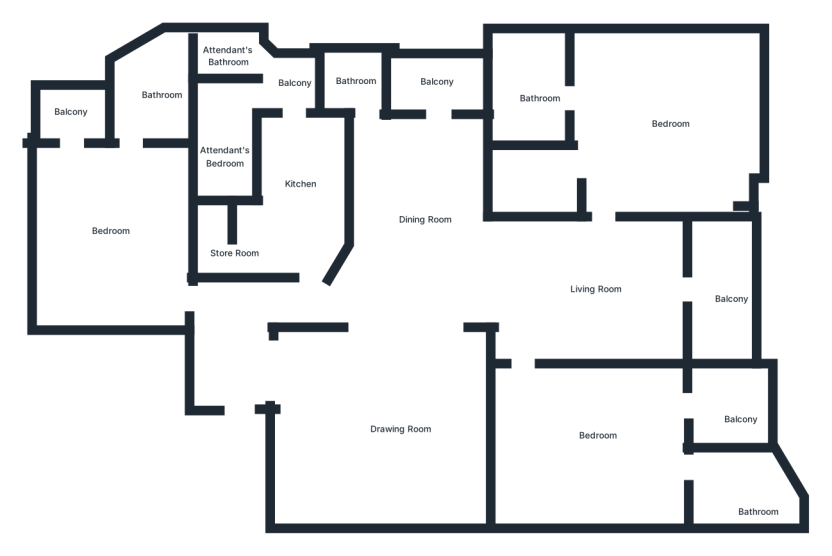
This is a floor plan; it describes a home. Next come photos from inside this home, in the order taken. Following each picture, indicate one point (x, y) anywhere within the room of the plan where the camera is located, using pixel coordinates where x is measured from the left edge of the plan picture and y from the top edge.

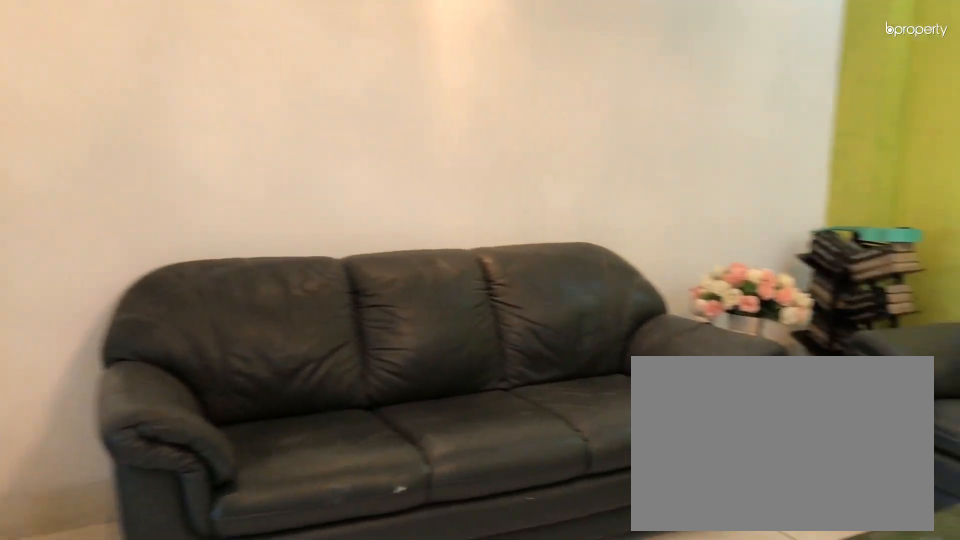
(386, 429)
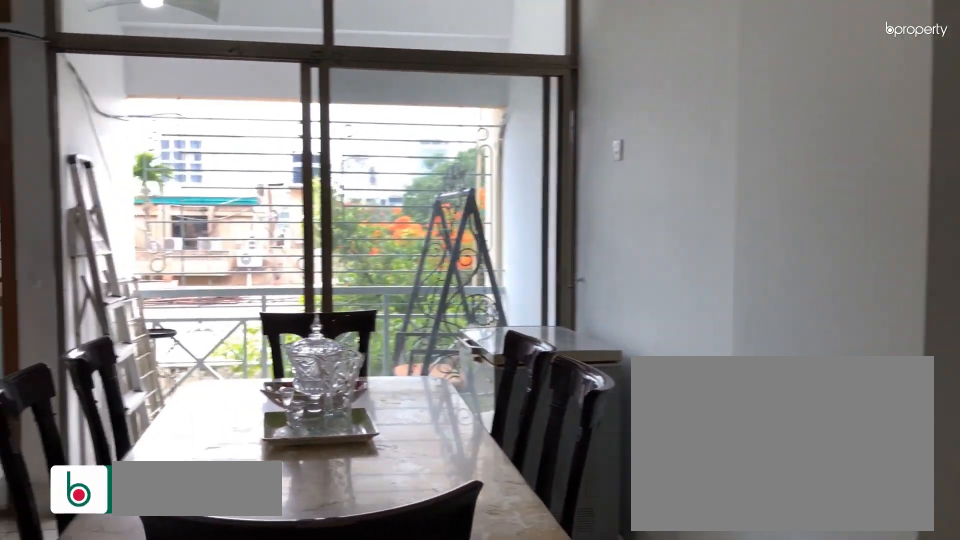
(420, 203)
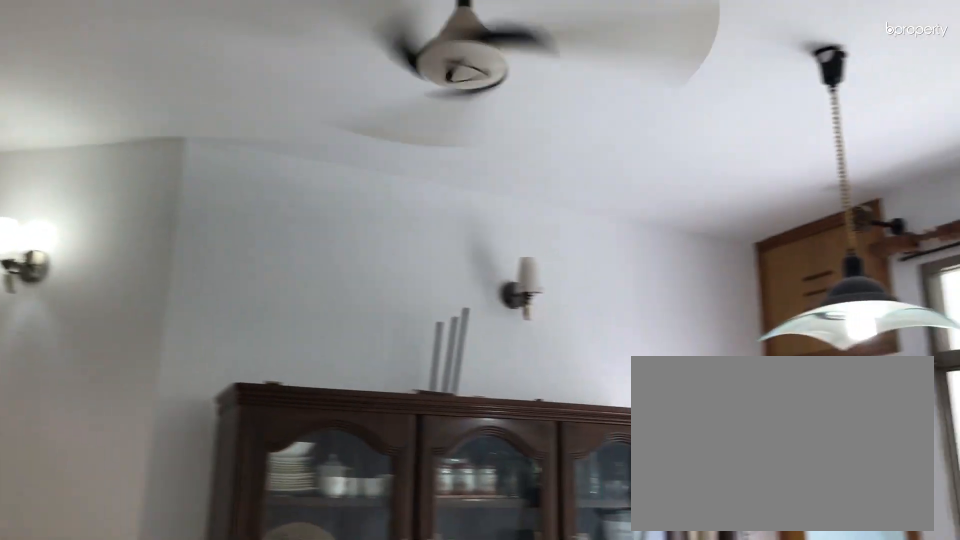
(420, 203)
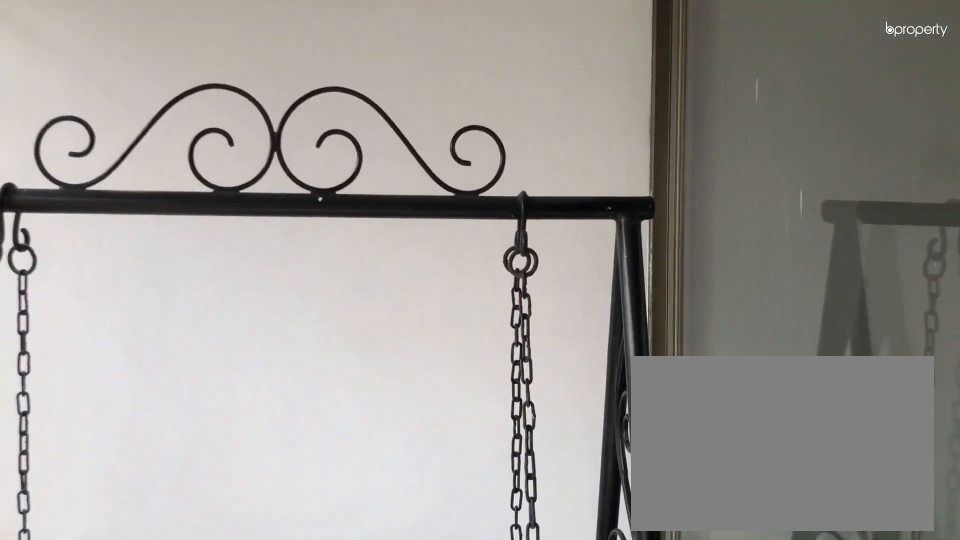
(431, 78)
